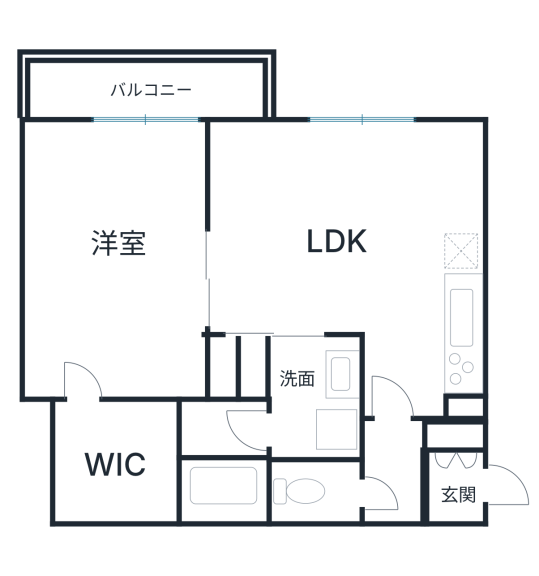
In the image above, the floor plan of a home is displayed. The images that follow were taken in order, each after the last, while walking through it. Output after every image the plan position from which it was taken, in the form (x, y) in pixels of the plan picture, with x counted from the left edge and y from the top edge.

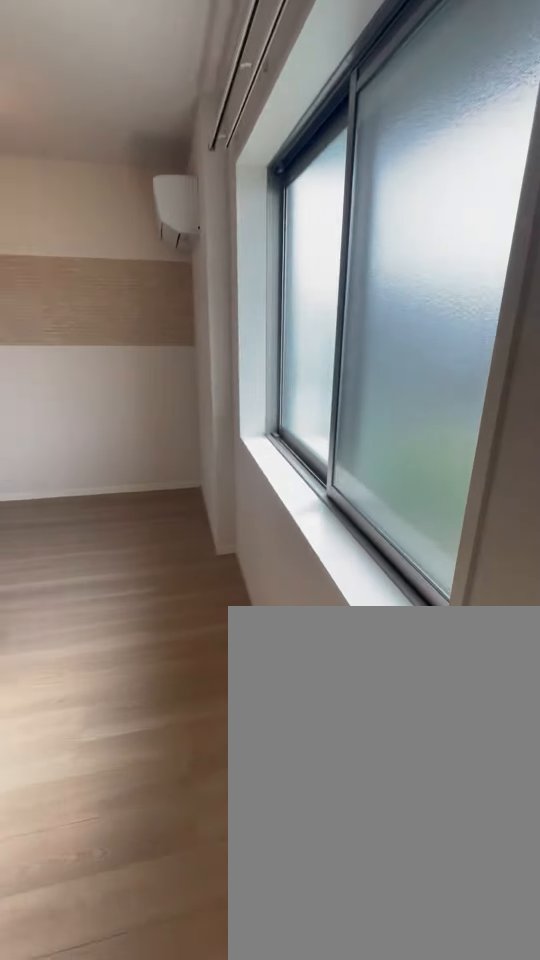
(439, 164)
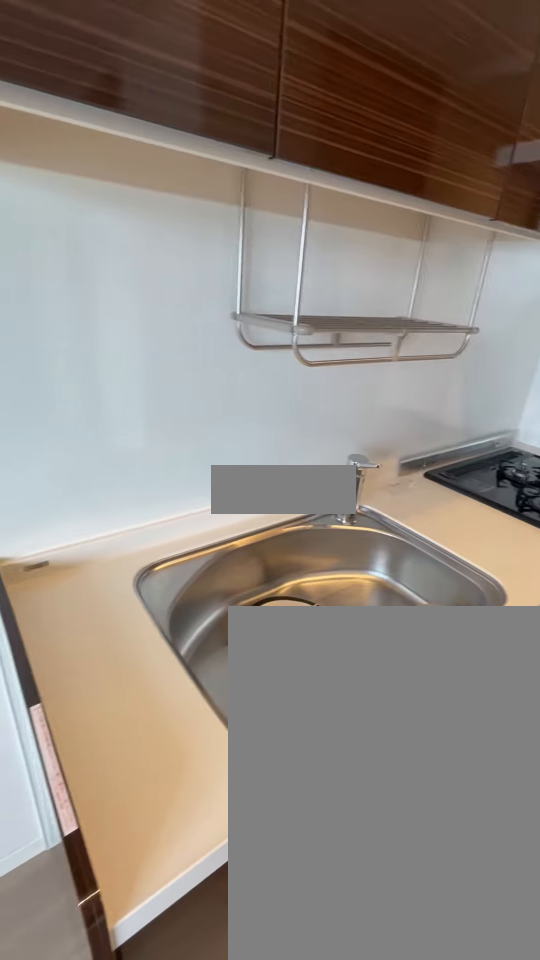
(403, 274)
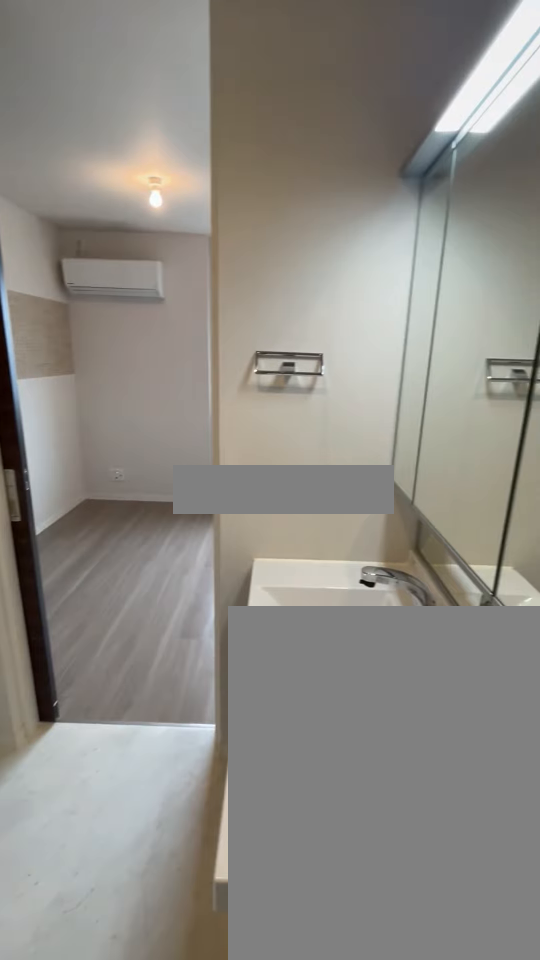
(313, 434)
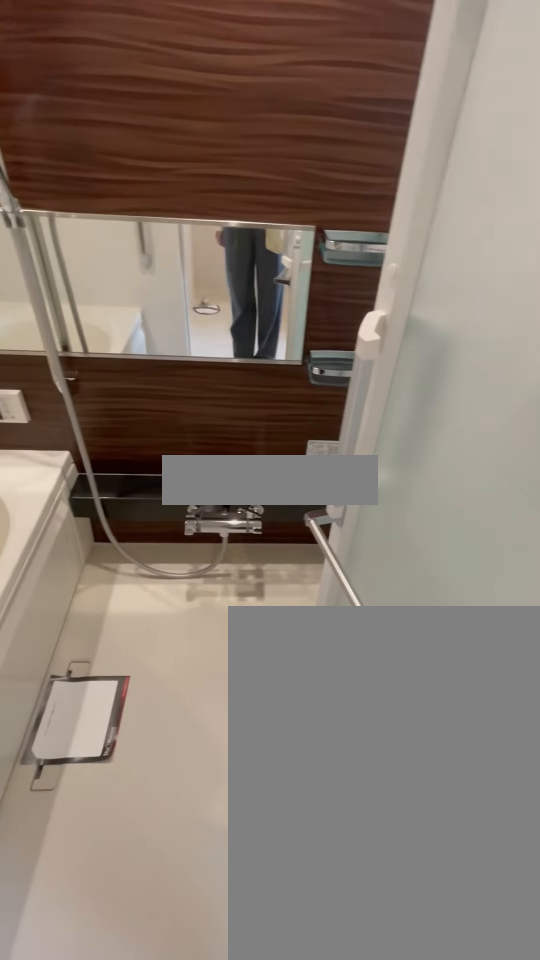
(251, 432)
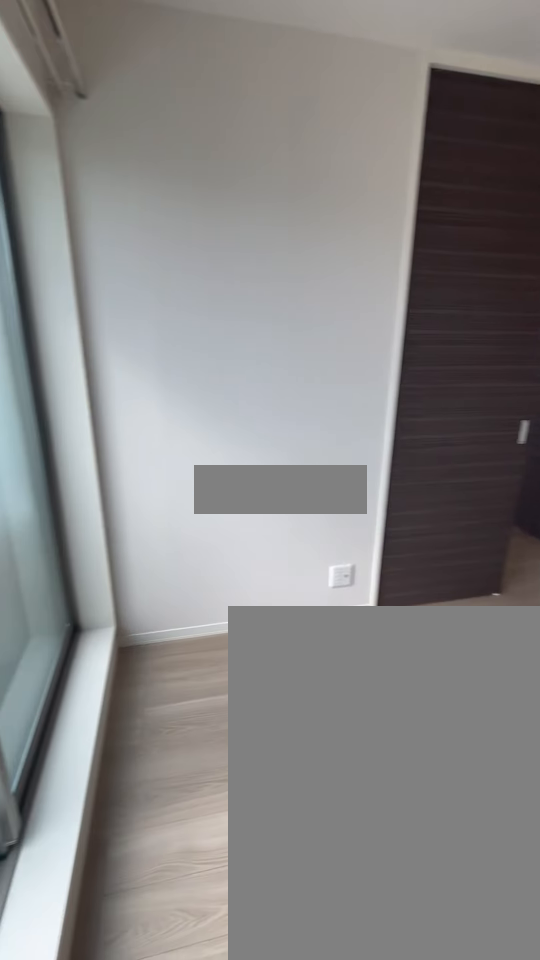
(72, 164)
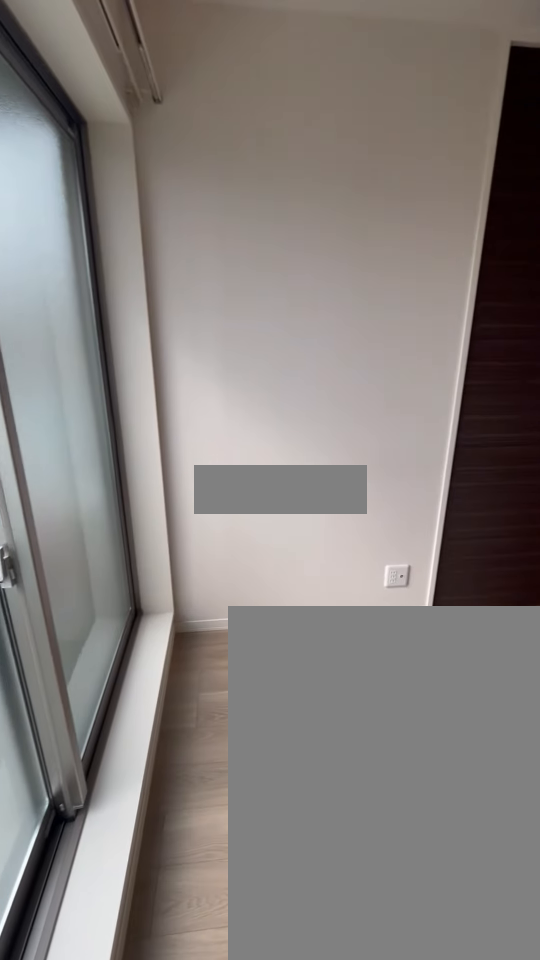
(73, 164)
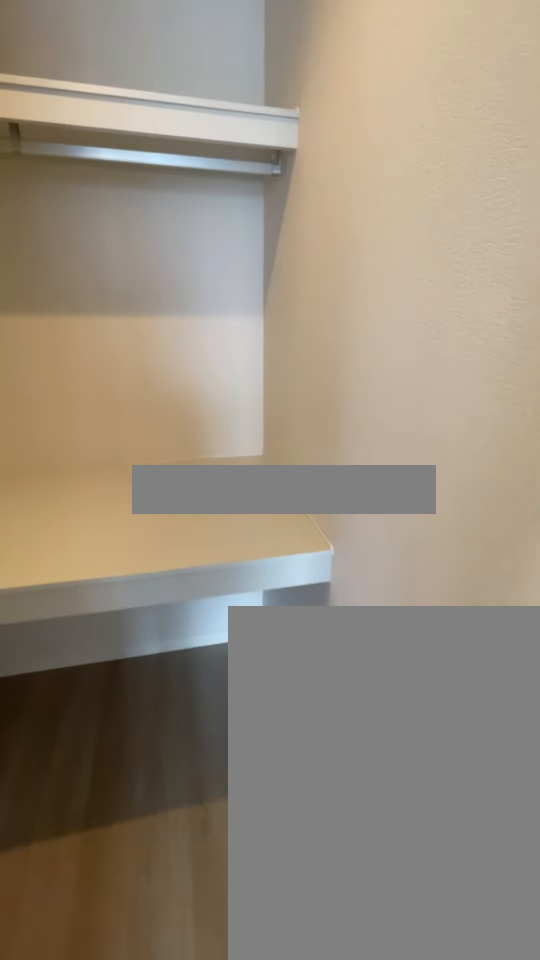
(83, 363)
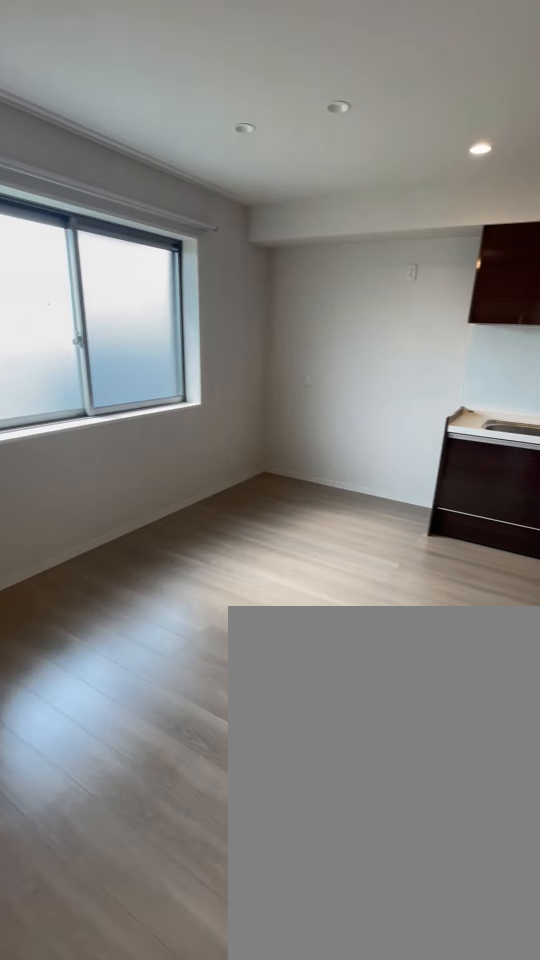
(254, 291)
